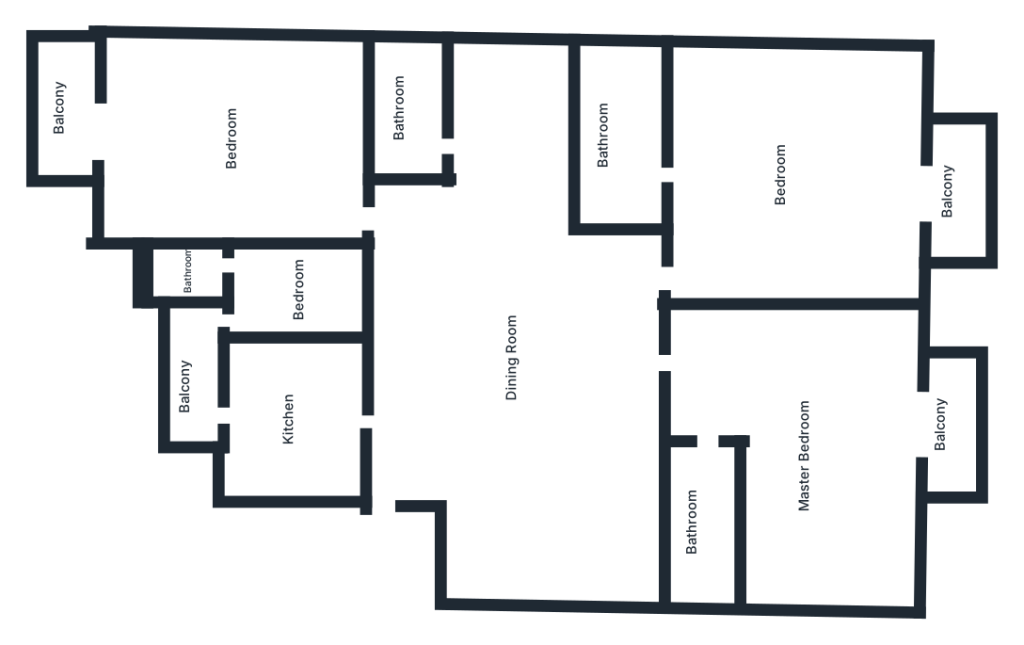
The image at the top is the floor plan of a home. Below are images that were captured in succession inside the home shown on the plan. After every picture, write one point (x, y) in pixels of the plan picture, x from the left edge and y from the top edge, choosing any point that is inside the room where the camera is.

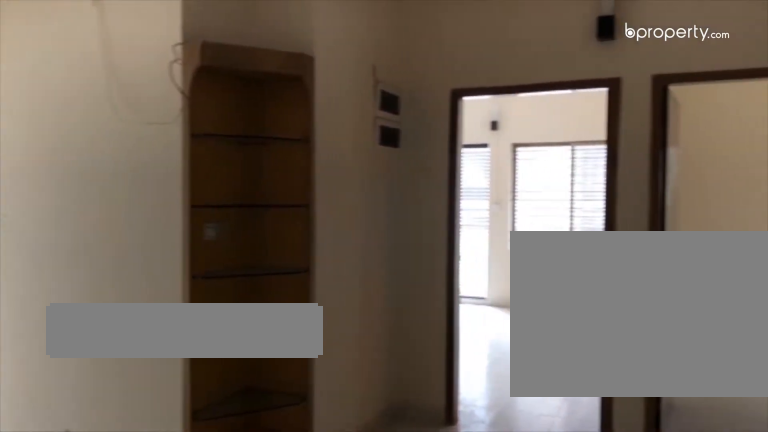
(462, 308)
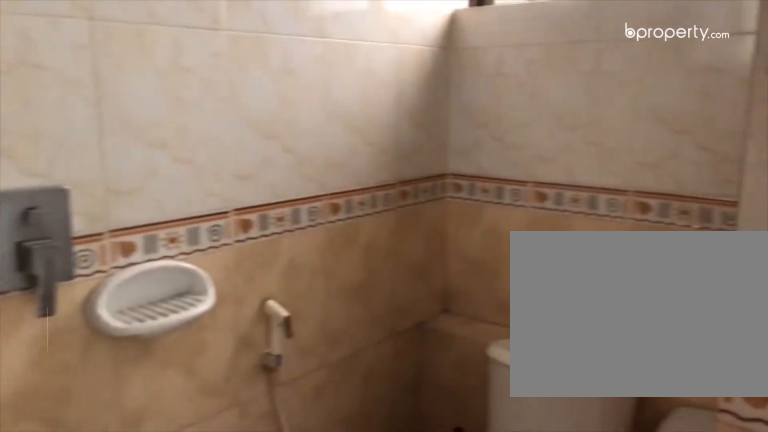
(403, 132)
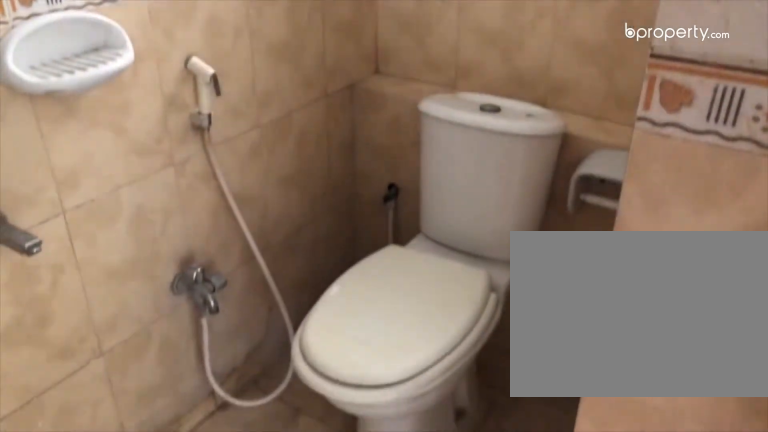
(403, 132)
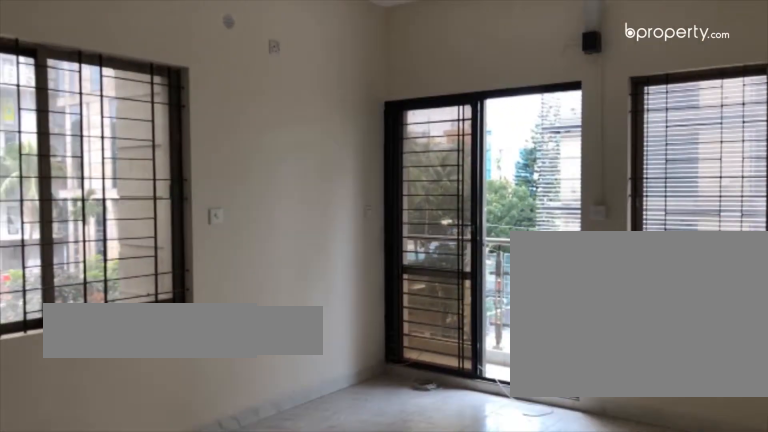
(789, 179)
